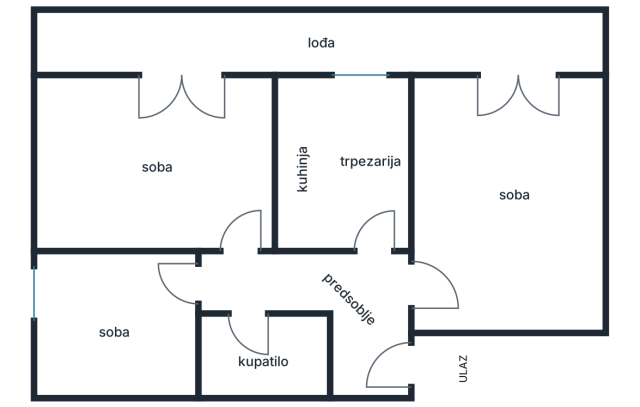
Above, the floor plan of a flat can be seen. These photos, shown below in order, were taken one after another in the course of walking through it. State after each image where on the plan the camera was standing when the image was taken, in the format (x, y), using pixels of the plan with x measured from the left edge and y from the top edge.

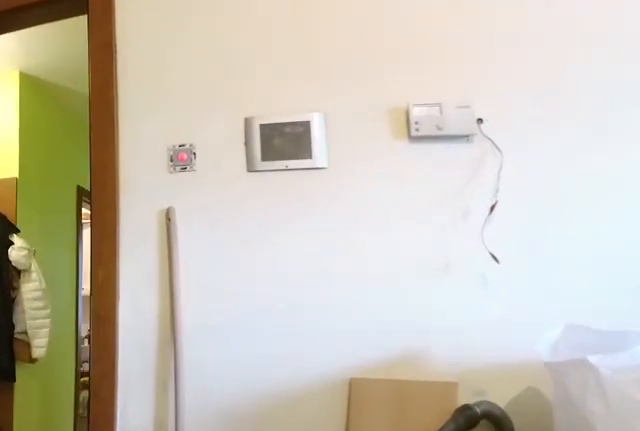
(490, 186)
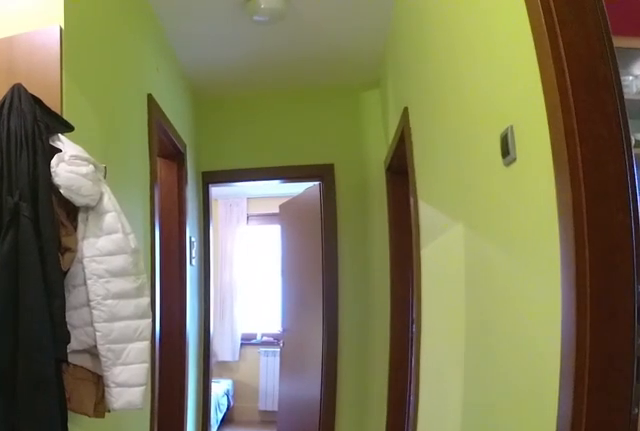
(395, 282)
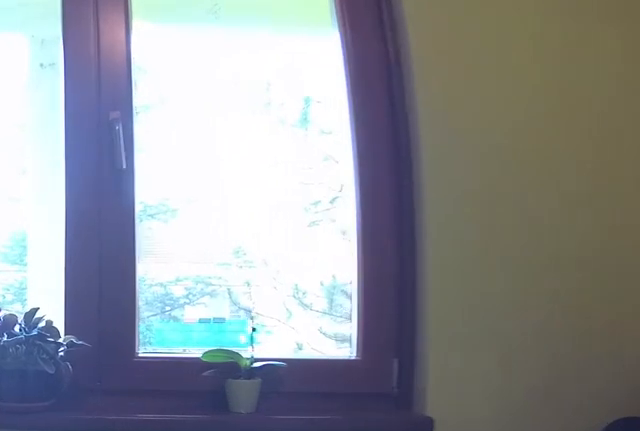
(393, 153)
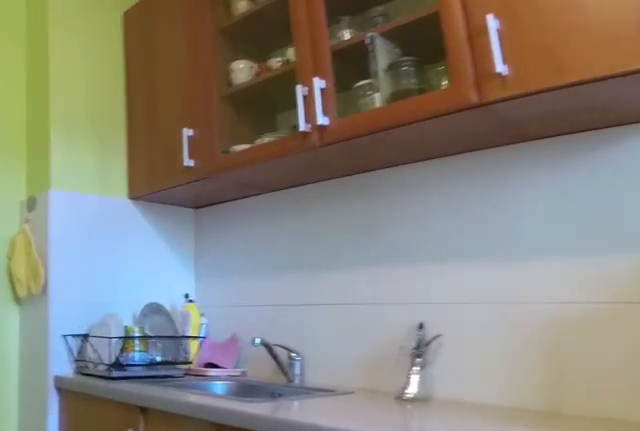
(375, 154)
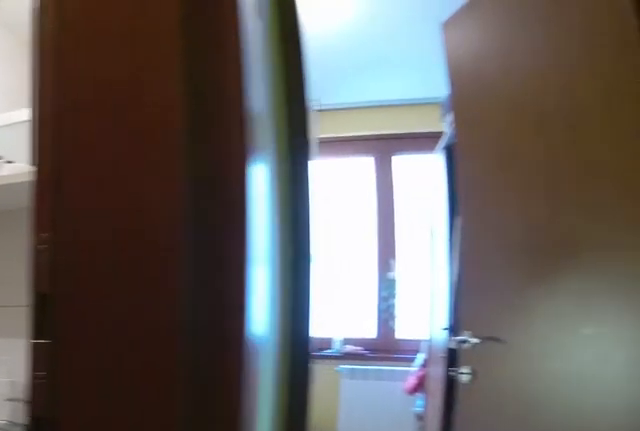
(272, 283)
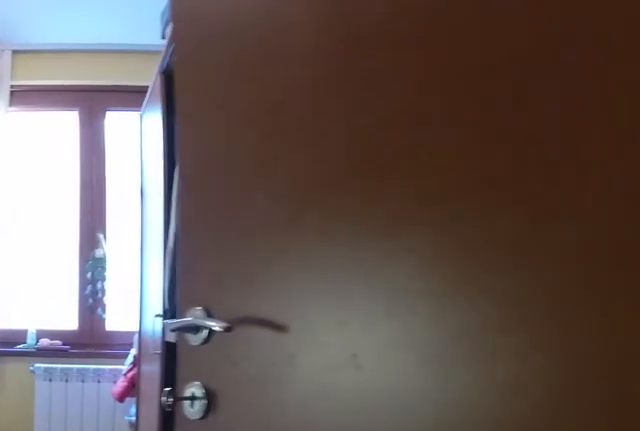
(202, 282)
